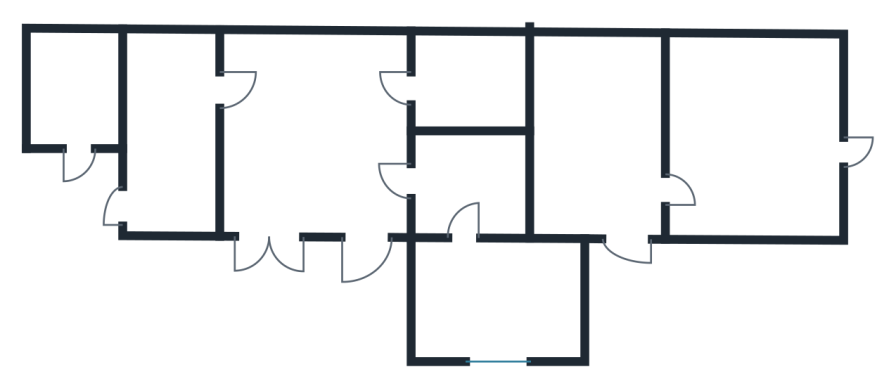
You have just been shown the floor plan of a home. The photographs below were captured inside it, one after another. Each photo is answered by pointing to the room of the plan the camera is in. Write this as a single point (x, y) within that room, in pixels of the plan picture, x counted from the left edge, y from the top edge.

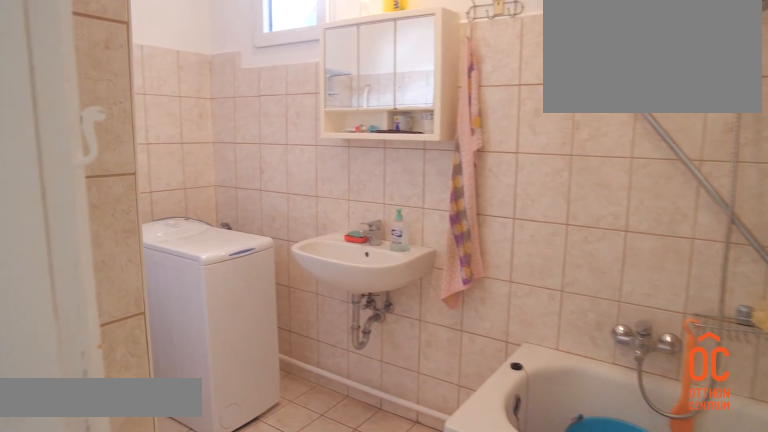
(177, 137)
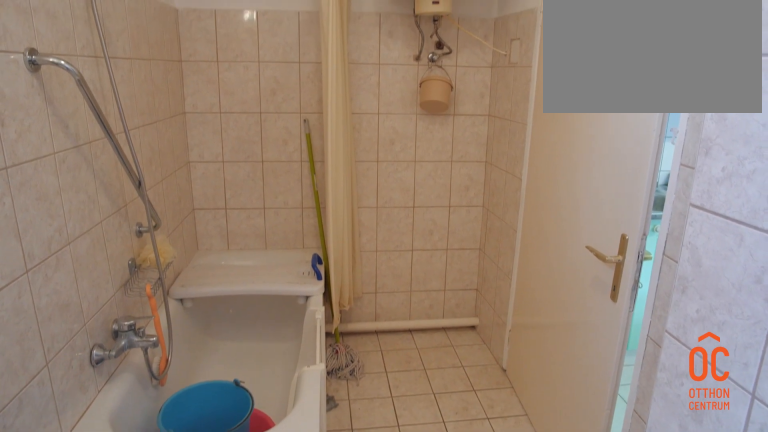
(177, 133)
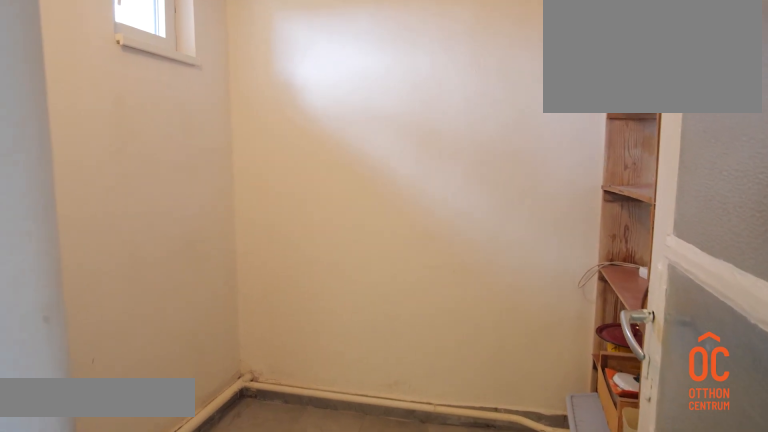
(472, 86)
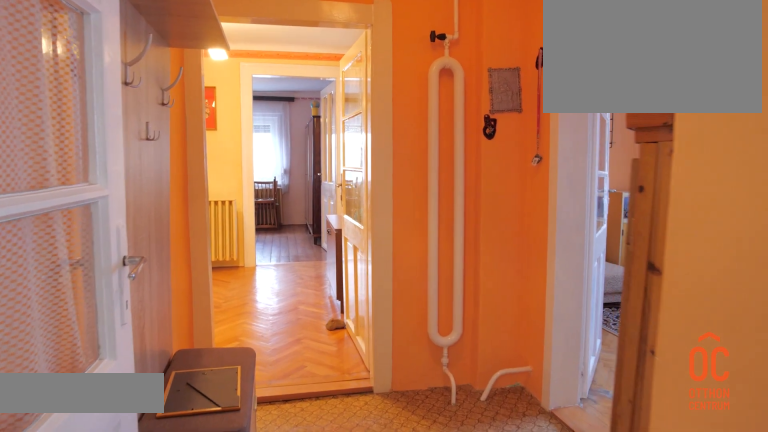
(472, 188)
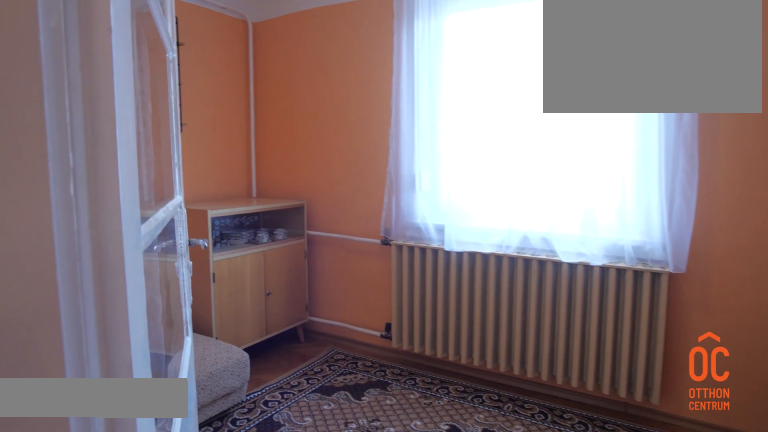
(498, 301)
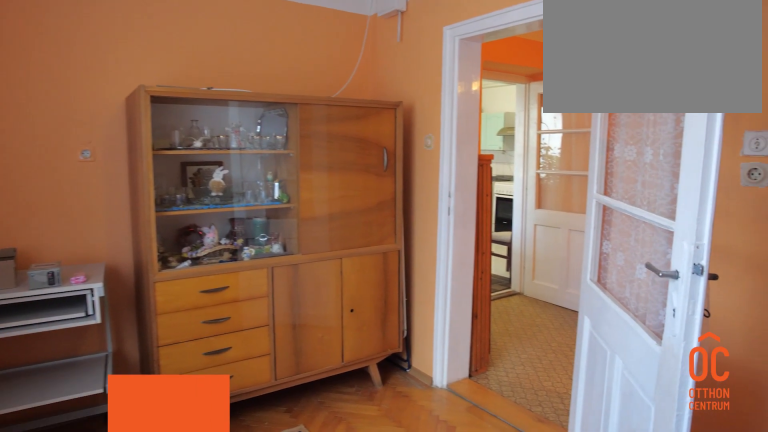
(498, 301)
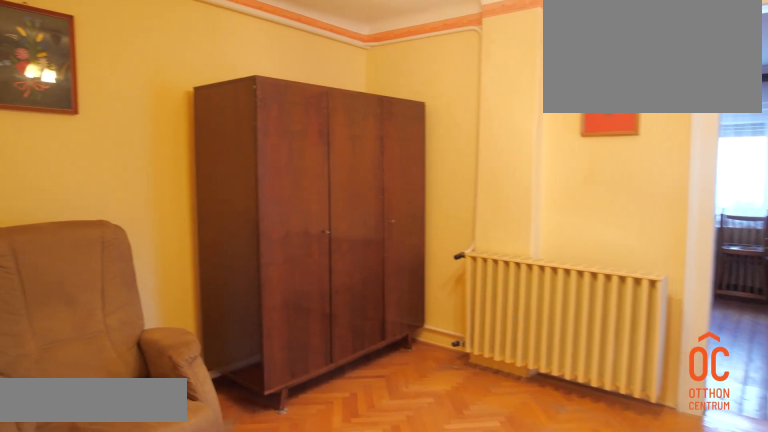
(599, 141)
